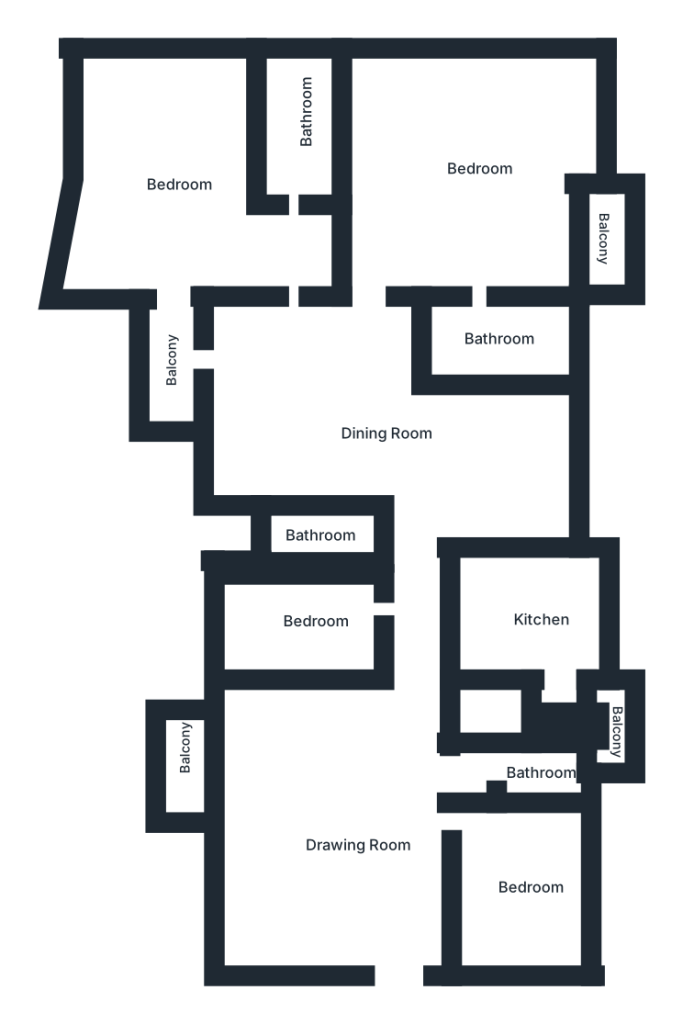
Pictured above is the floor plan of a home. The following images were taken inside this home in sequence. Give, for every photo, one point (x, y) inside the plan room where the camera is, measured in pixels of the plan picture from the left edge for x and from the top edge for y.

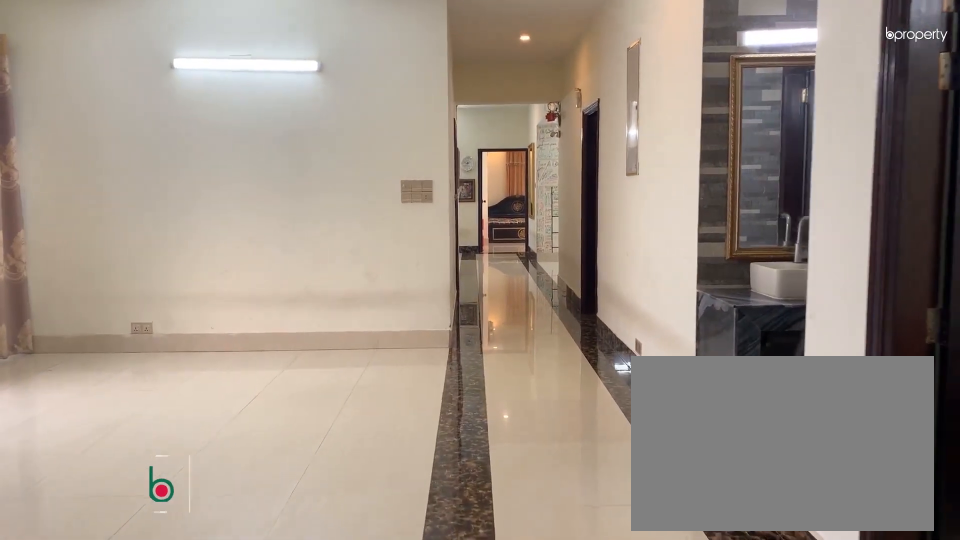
(362, 845)
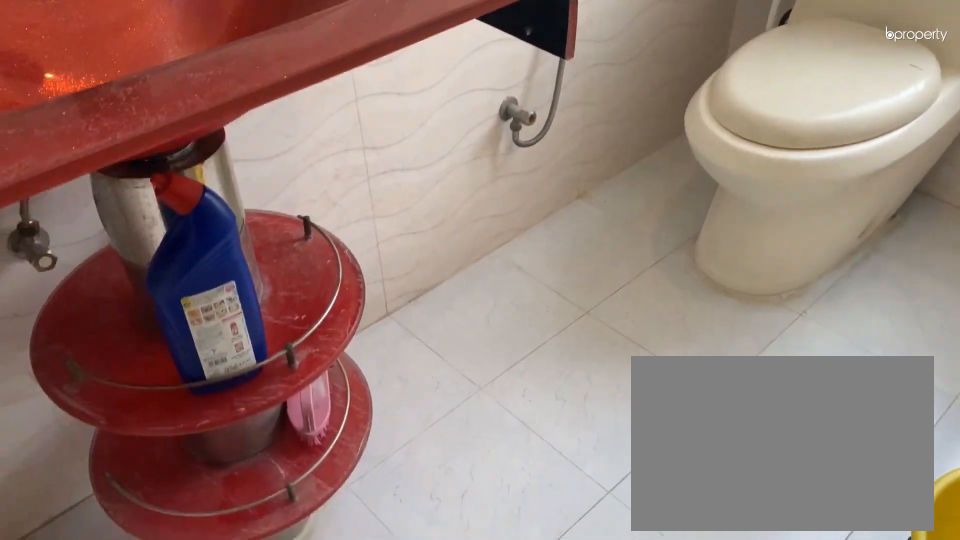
(543, 773)
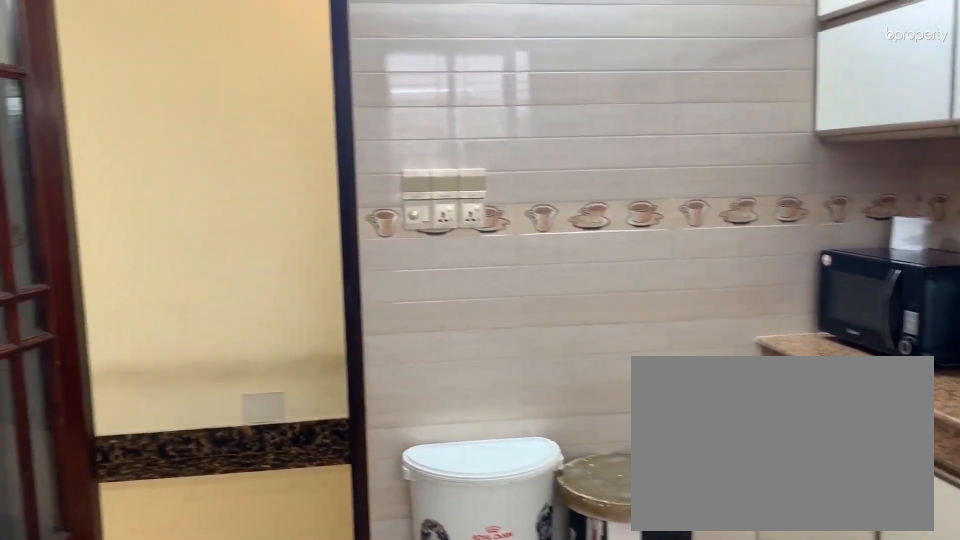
(547, 620)
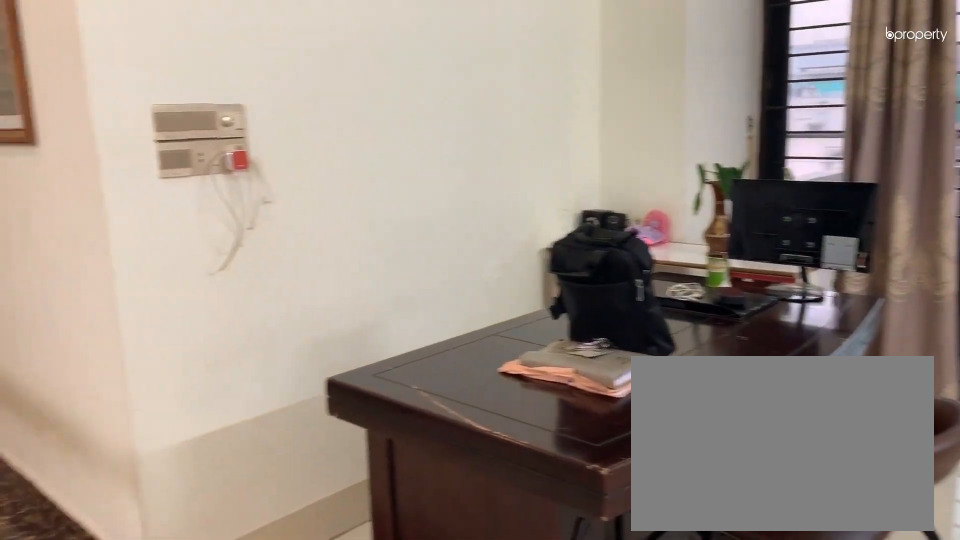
(367, 405)
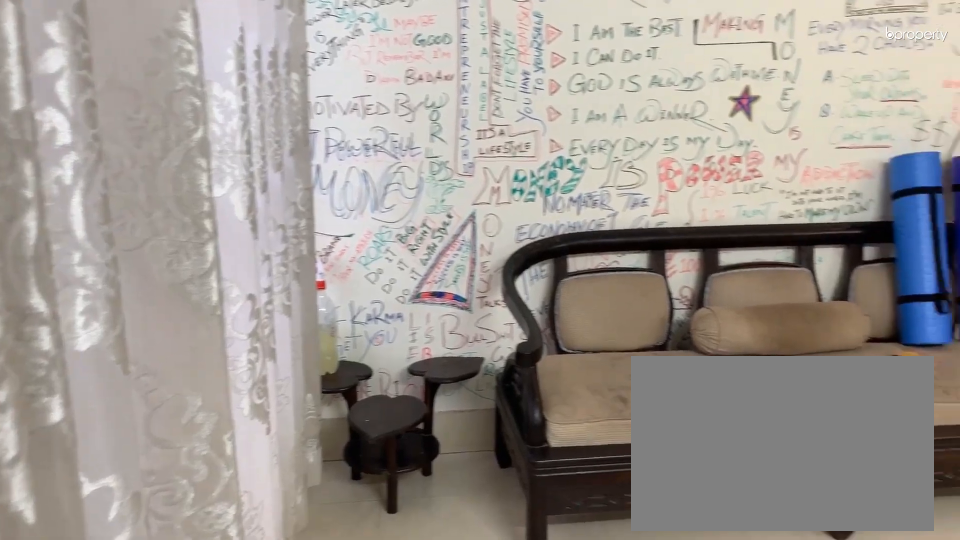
(481, 463)
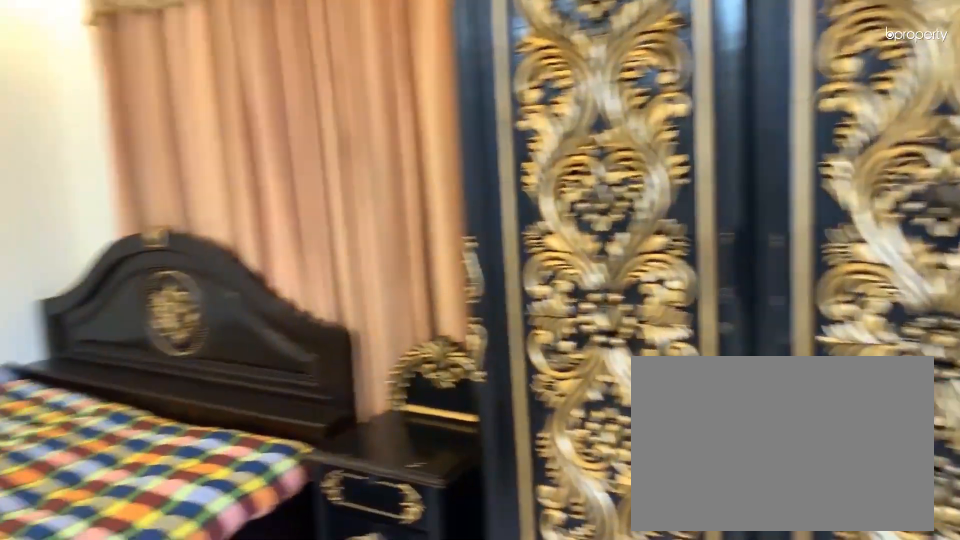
(474, 168)
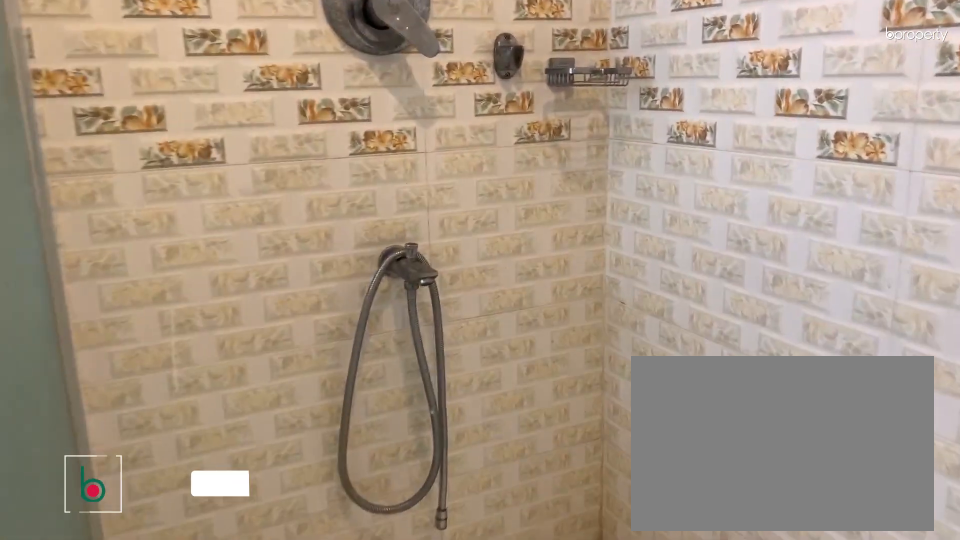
(500, 338)
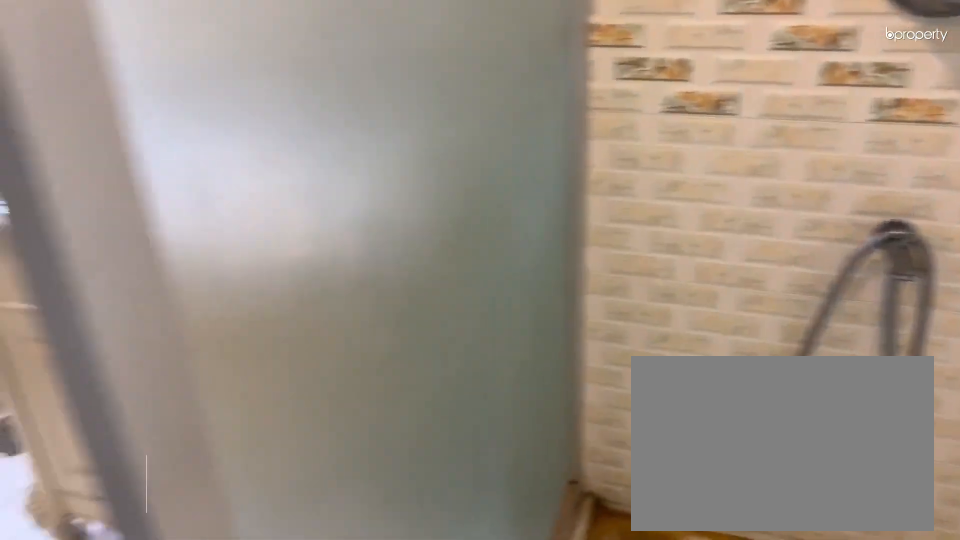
(500, 338)
